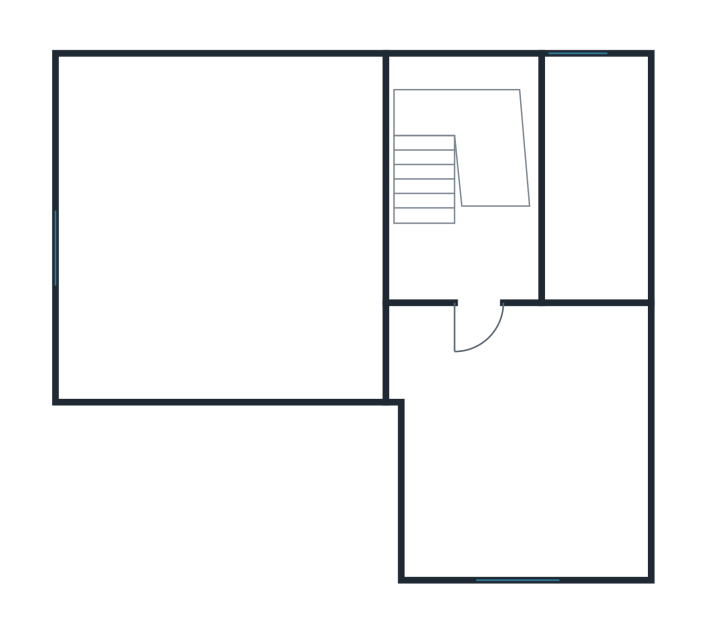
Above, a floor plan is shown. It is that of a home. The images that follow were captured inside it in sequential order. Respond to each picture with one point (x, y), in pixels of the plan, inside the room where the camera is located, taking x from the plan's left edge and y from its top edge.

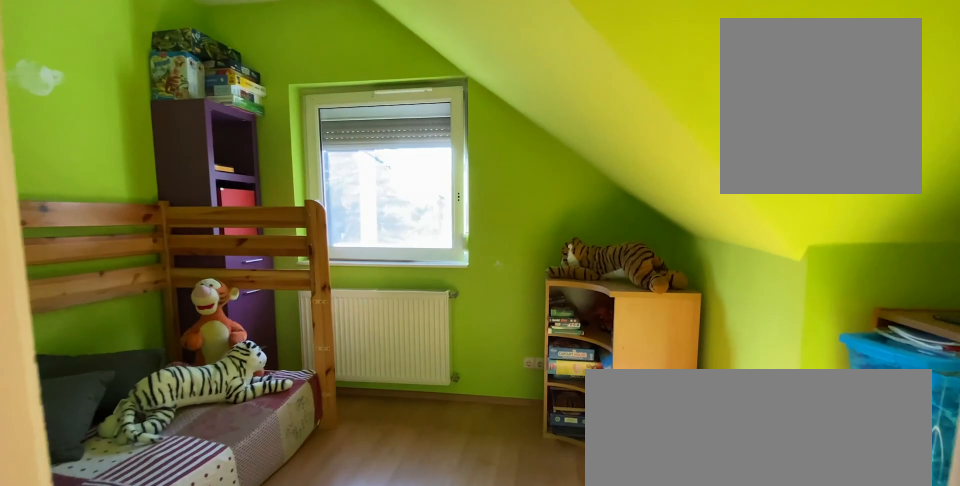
(505, 467)
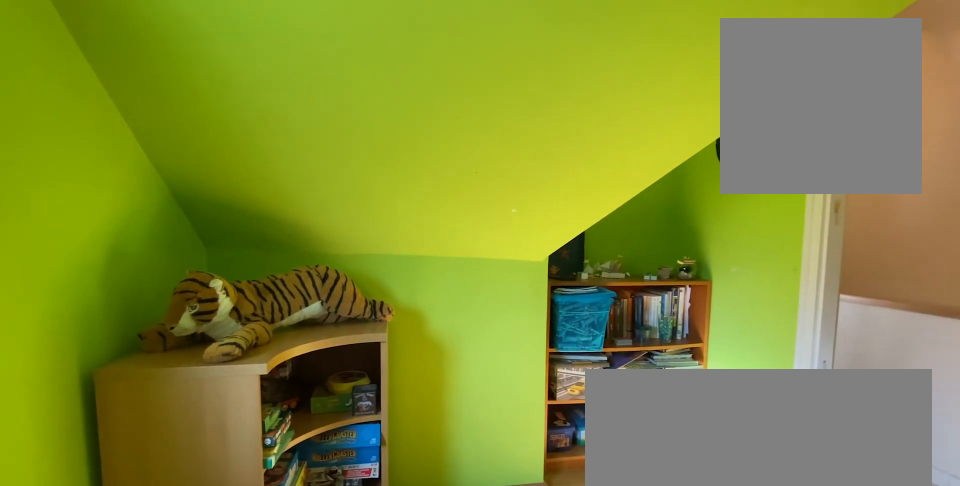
(505, 467)
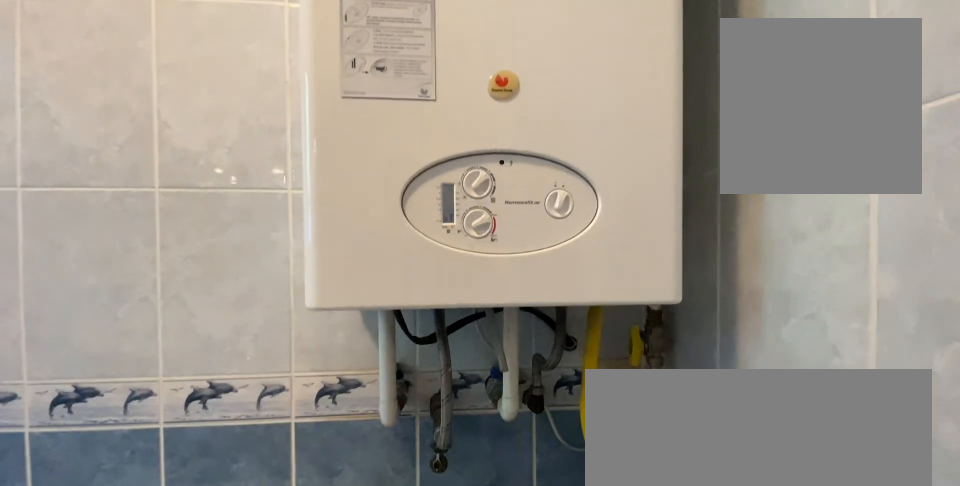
(581, 192)
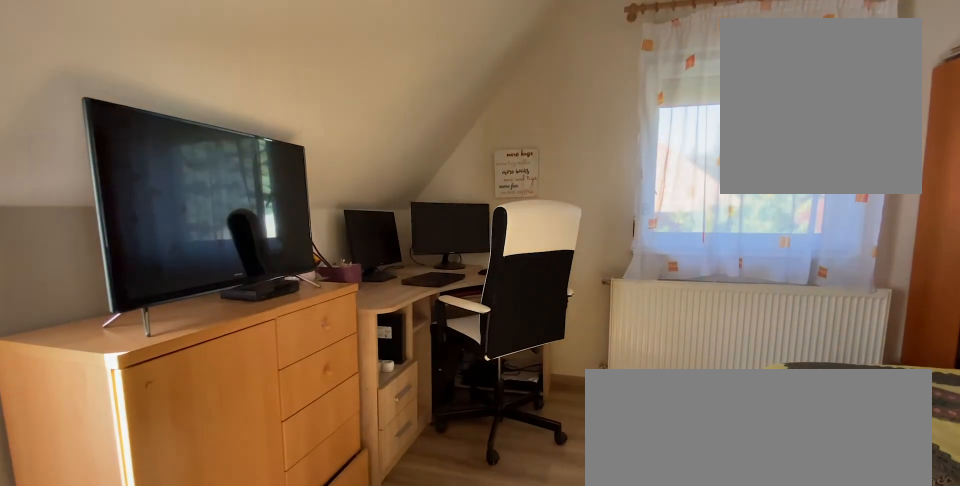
(221, 245)
